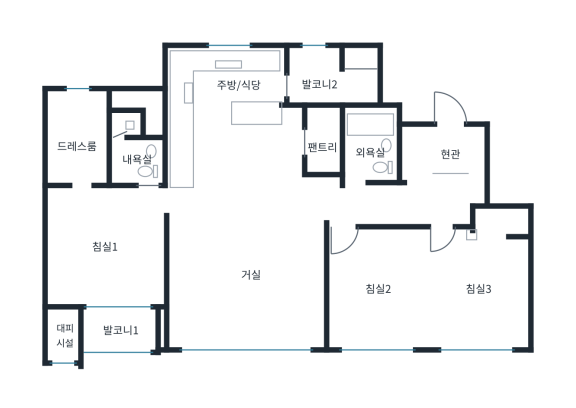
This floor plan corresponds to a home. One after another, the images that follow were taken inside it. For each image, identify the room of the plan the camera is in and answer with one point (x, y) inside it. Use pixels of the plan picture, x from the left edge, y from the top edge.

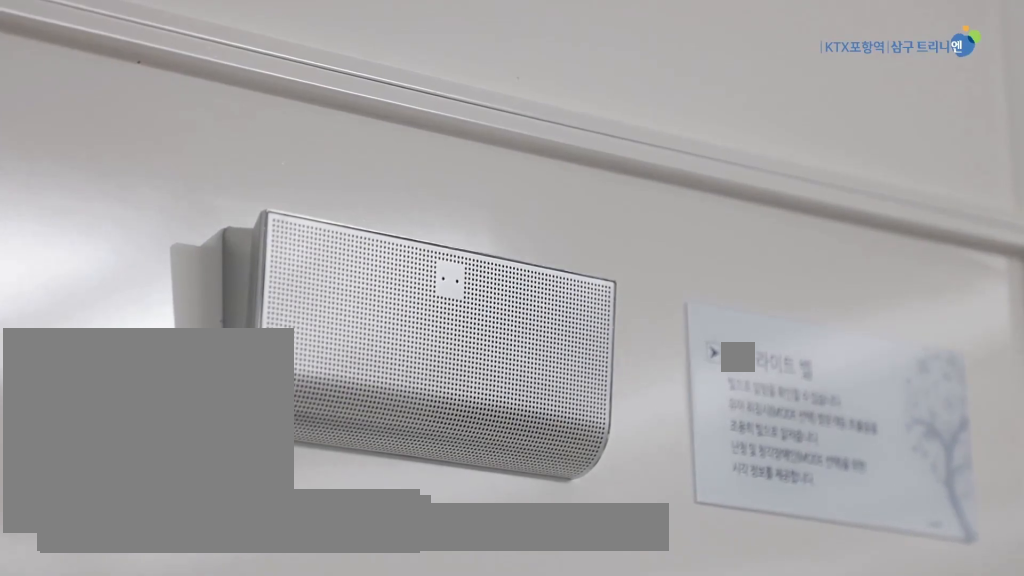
(247, 284)
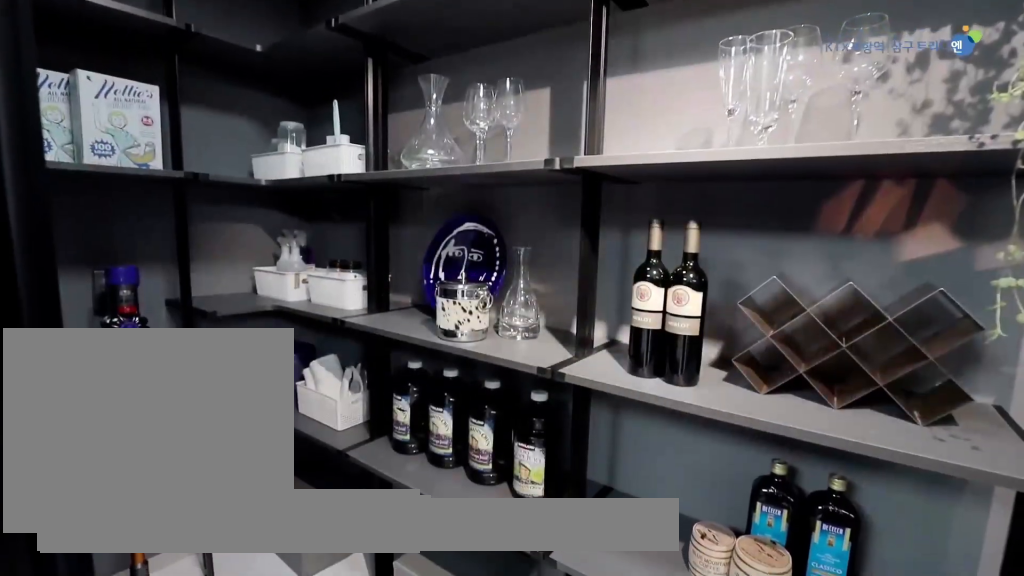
(323, 145)
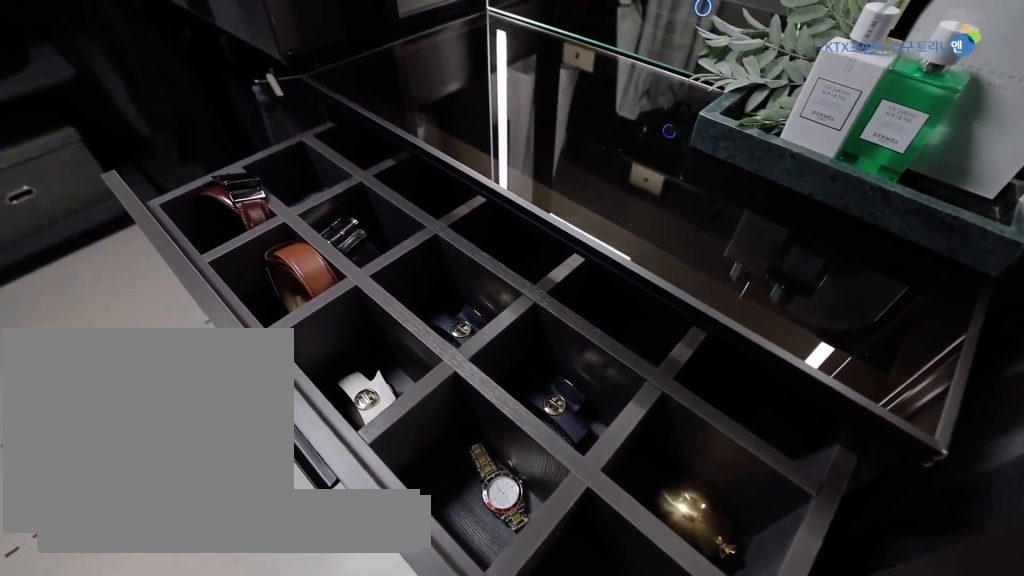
(75, 139)
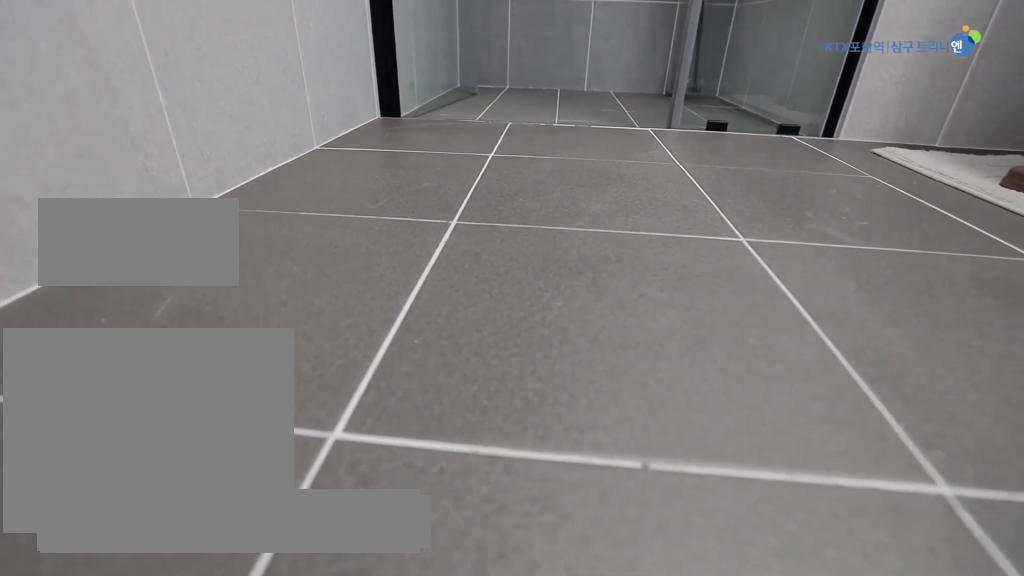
(132, 149)
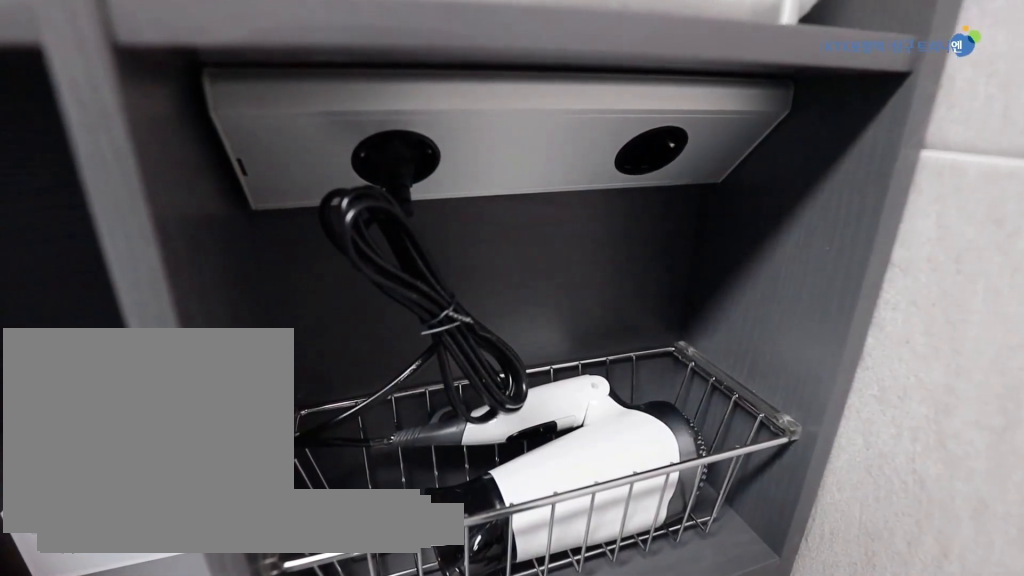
(135, 149)
